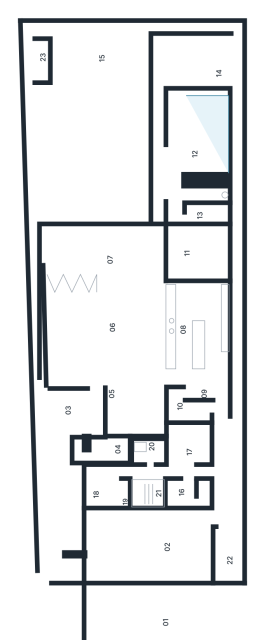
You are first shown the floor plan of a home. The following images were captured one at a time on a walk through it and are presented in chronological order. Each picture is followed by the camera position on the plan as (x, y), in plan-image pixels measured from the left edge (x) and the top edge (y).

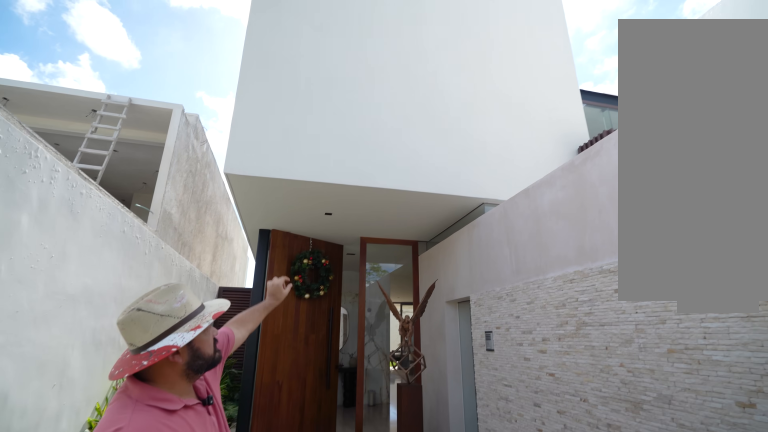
(67, 489)
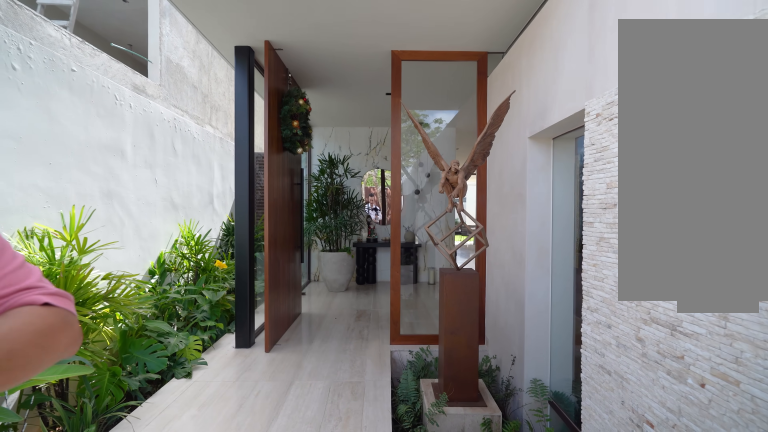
(60, 477)
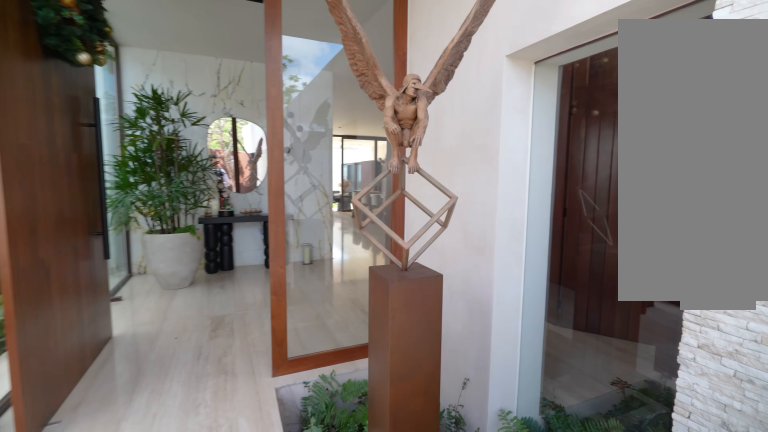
(60, 478)
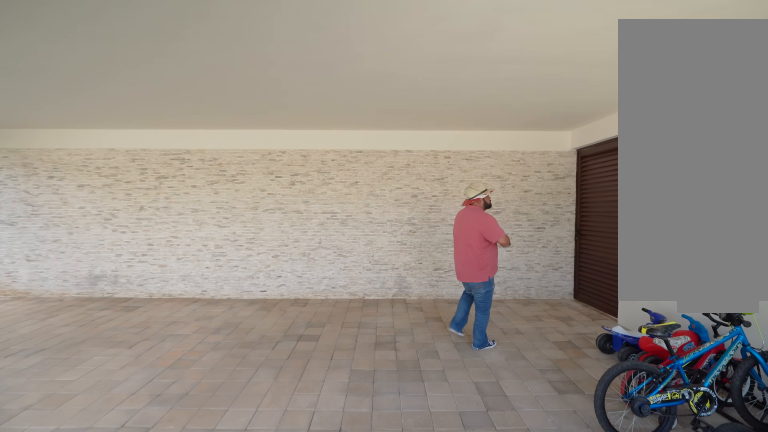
(164, 566)
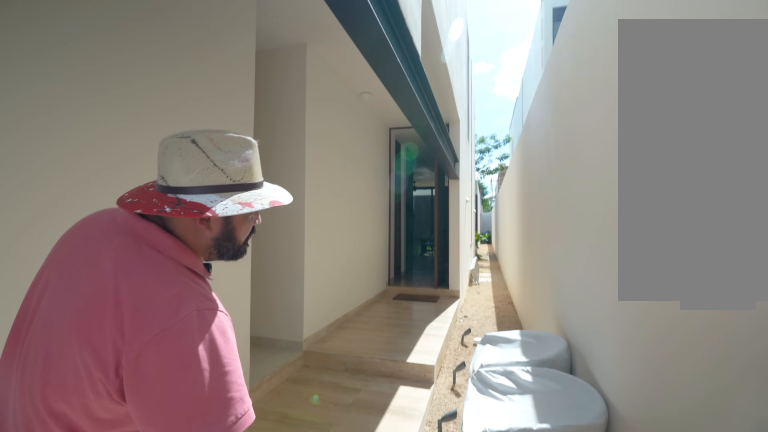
(232, 498)
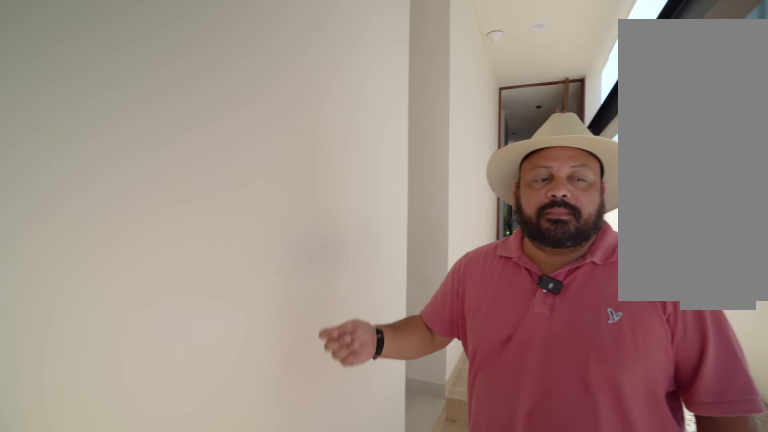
(222, 488)
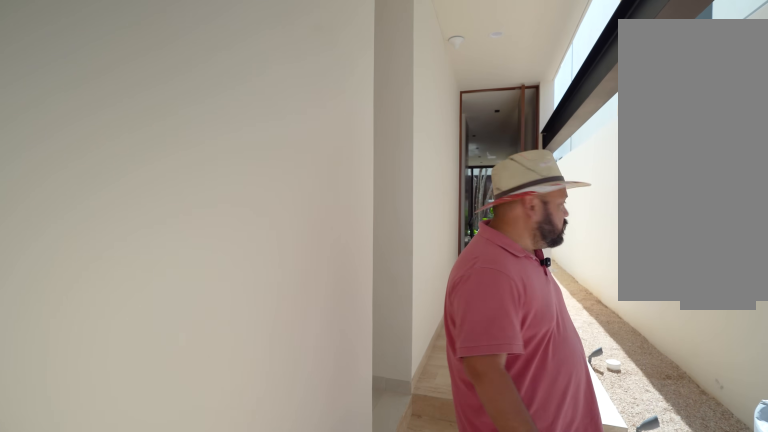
(222, 488)
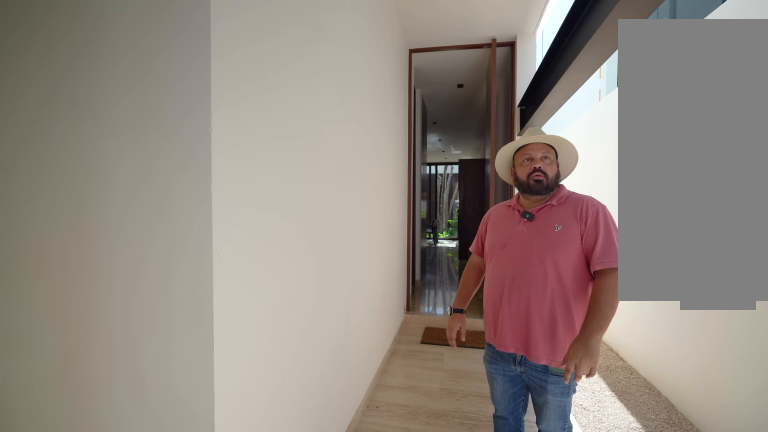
(220, 469)
